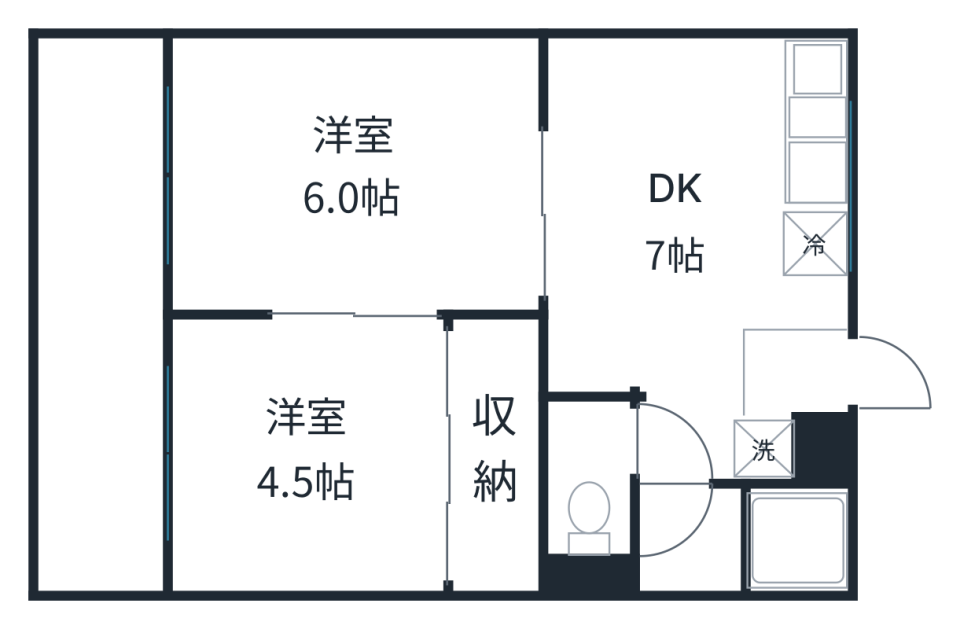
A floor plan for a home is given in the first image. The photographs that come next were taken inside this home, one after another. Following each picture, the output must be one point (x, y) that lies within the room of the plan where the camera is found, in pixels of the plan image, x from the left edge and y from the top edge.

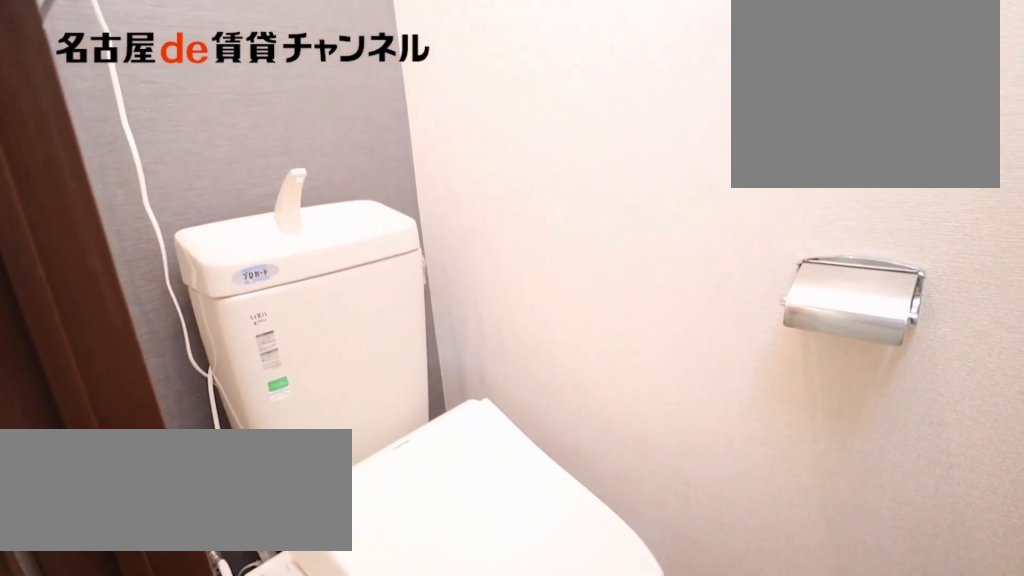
(598, 478)
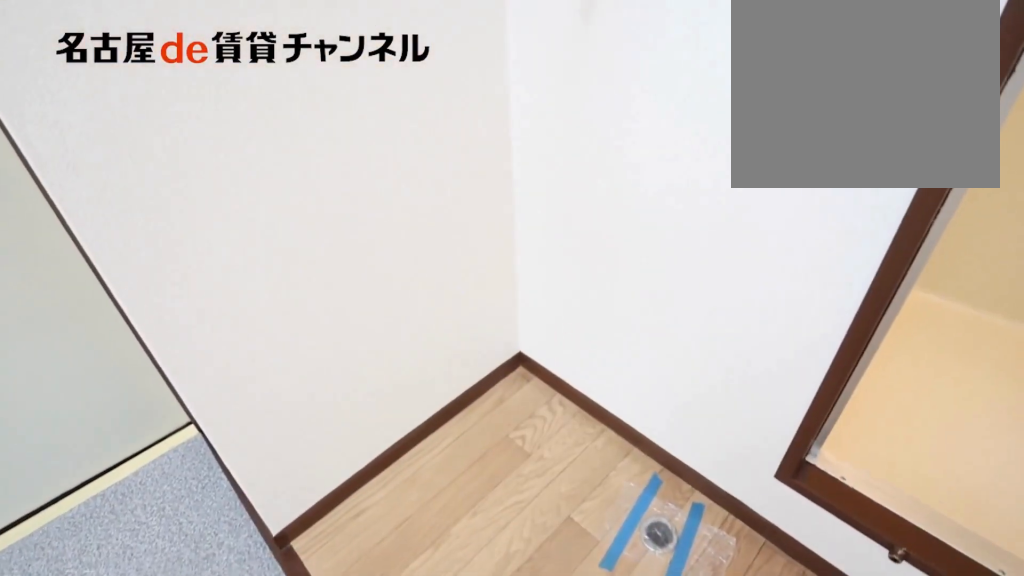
(763, 449)
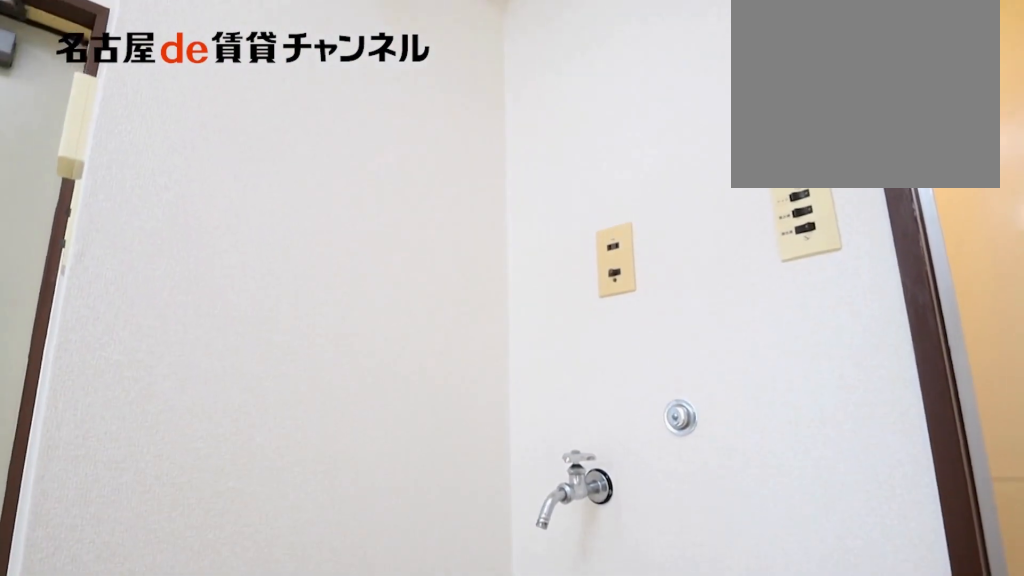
(763, 449)
